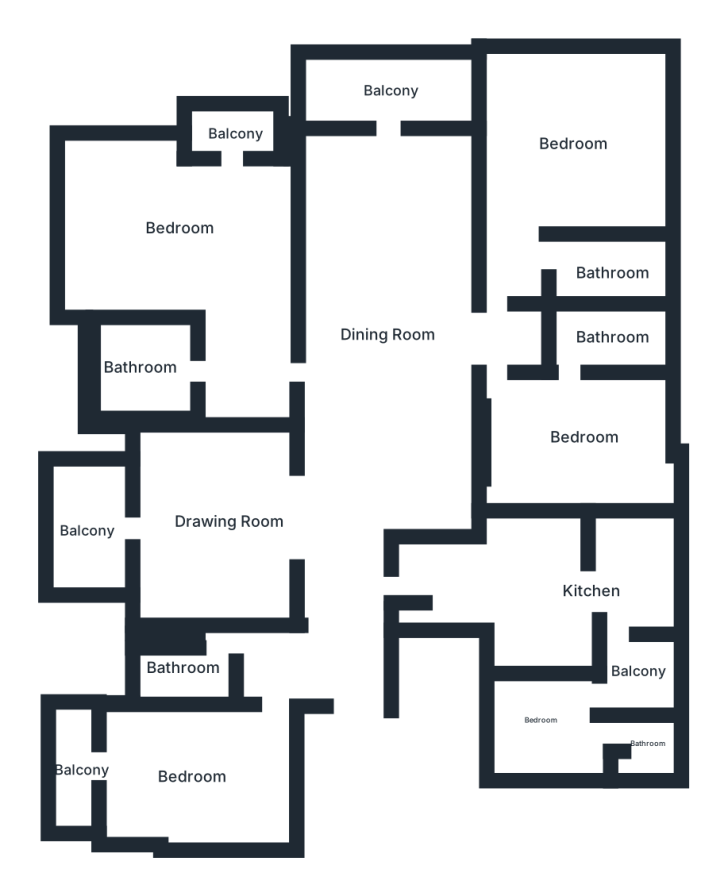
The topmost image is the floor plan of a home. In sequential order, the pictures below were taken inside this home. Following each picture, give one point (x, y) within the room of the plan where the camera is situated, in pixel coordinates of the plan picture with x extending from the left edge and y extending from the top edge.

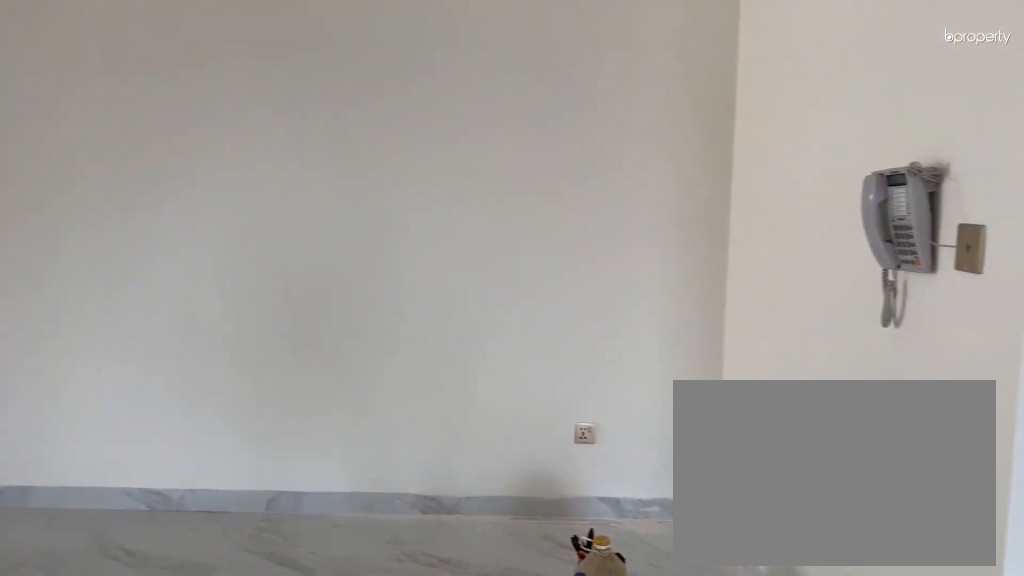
(380, 326)
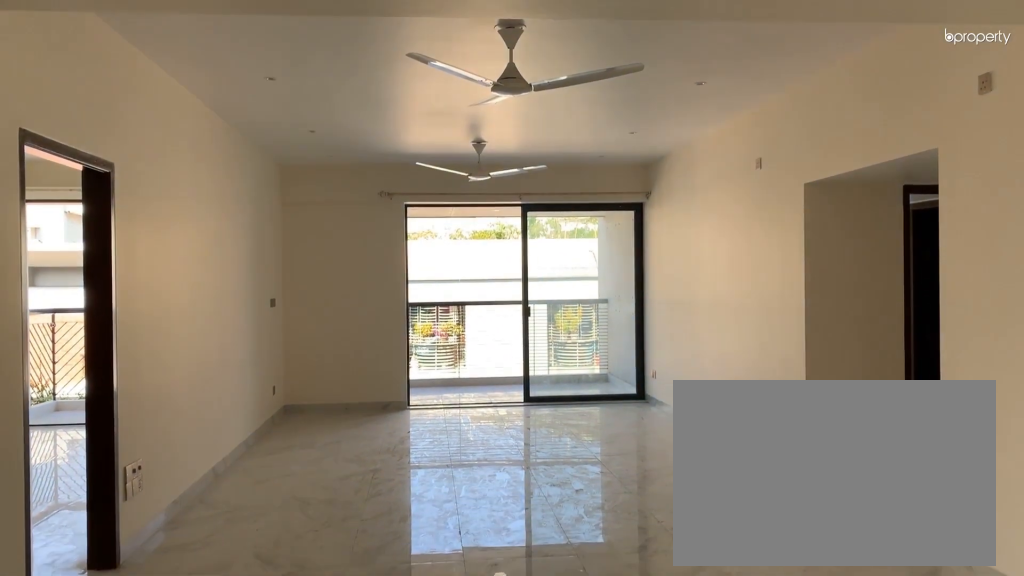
(380, 326)
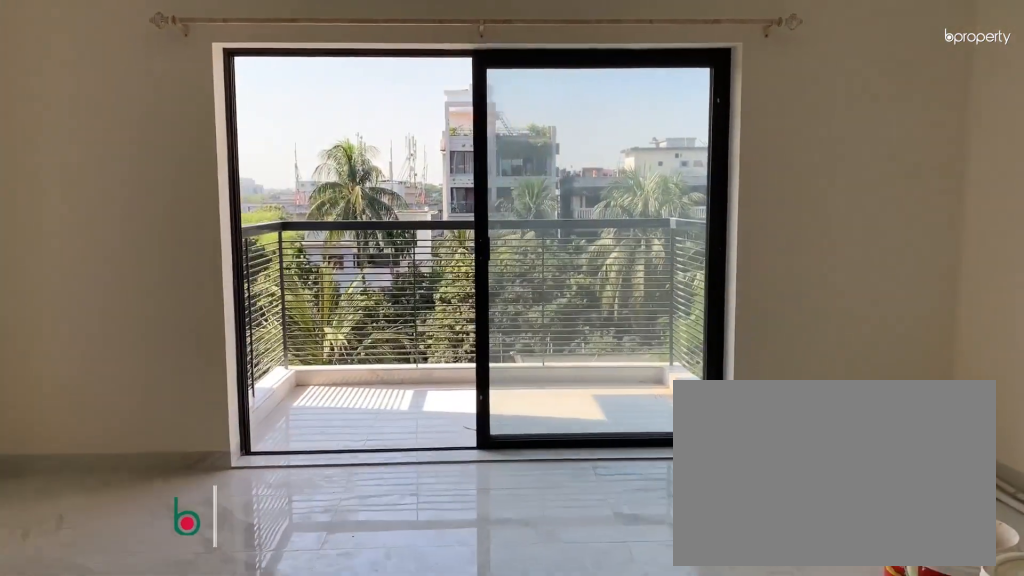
(233, 524)
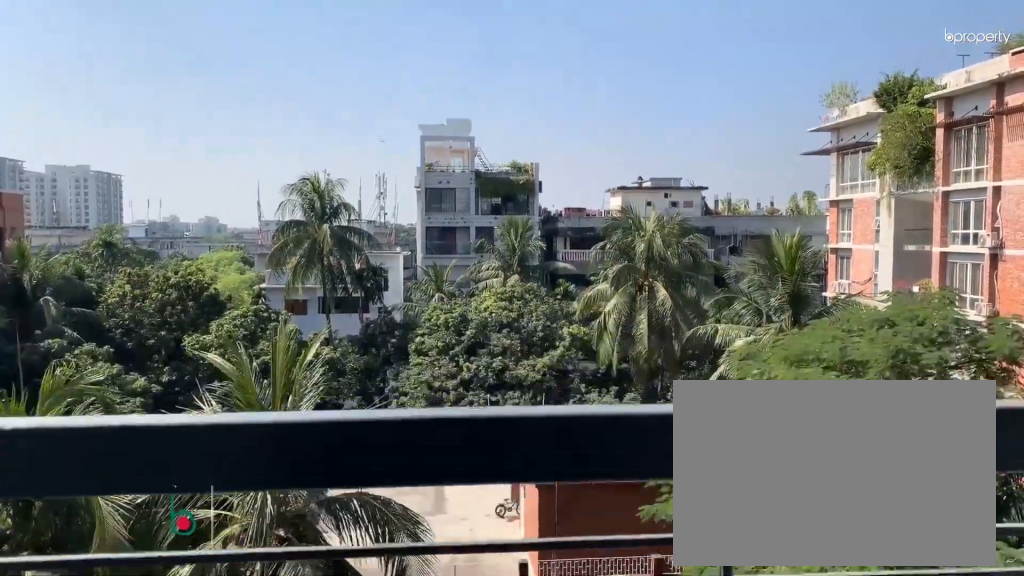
(91, 535)
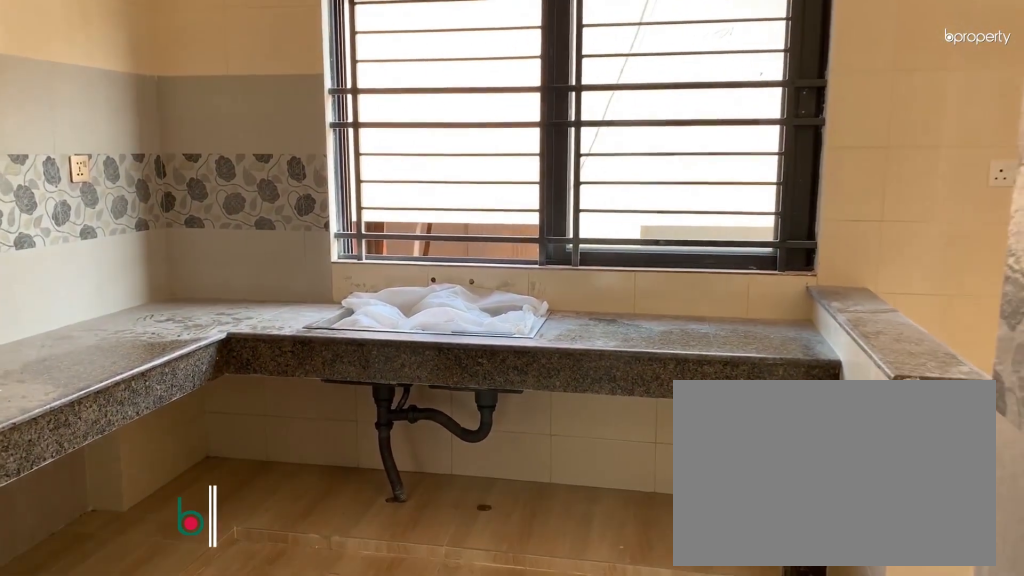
(591, 598)
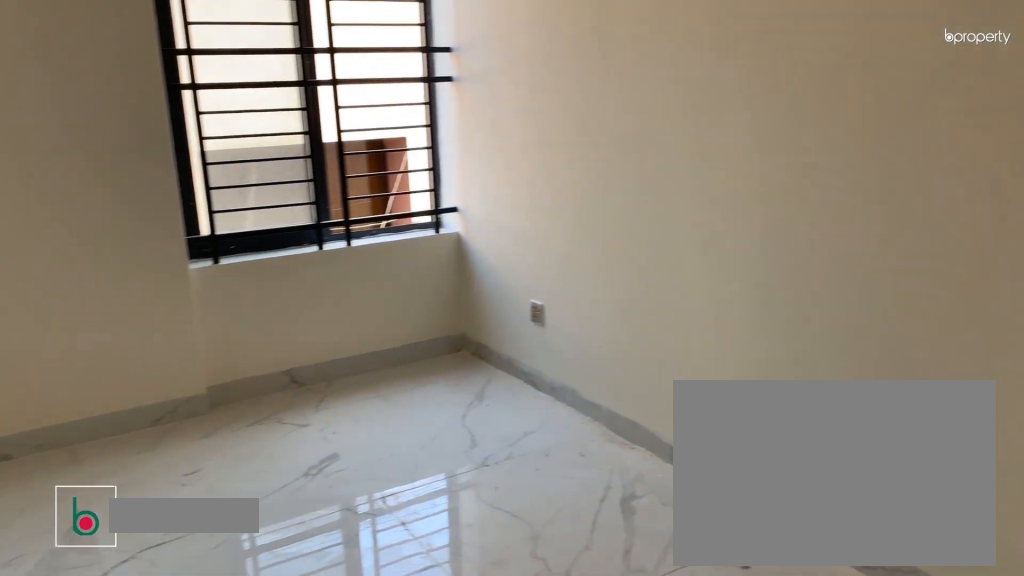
(585, 443)
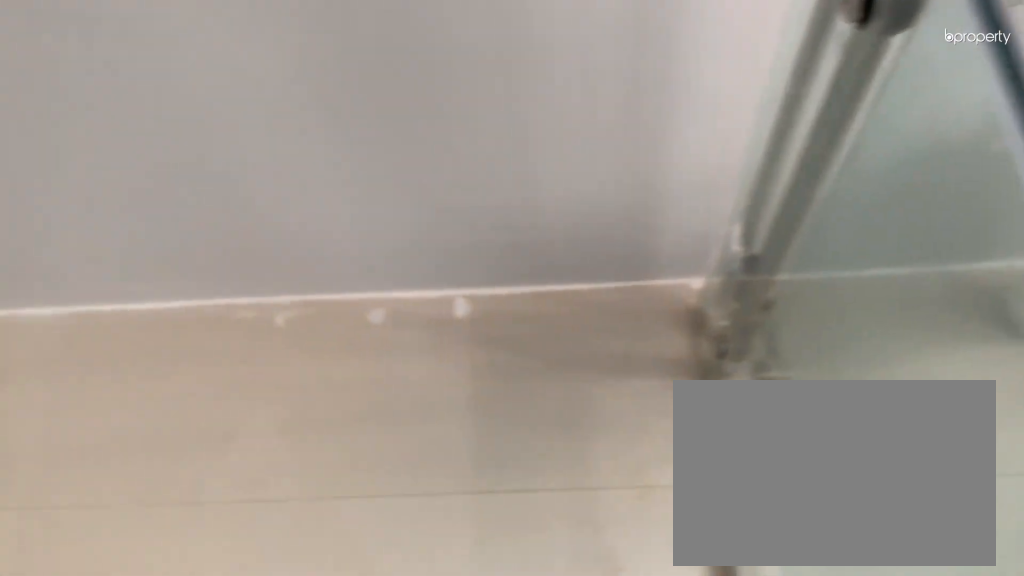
(609, 339)
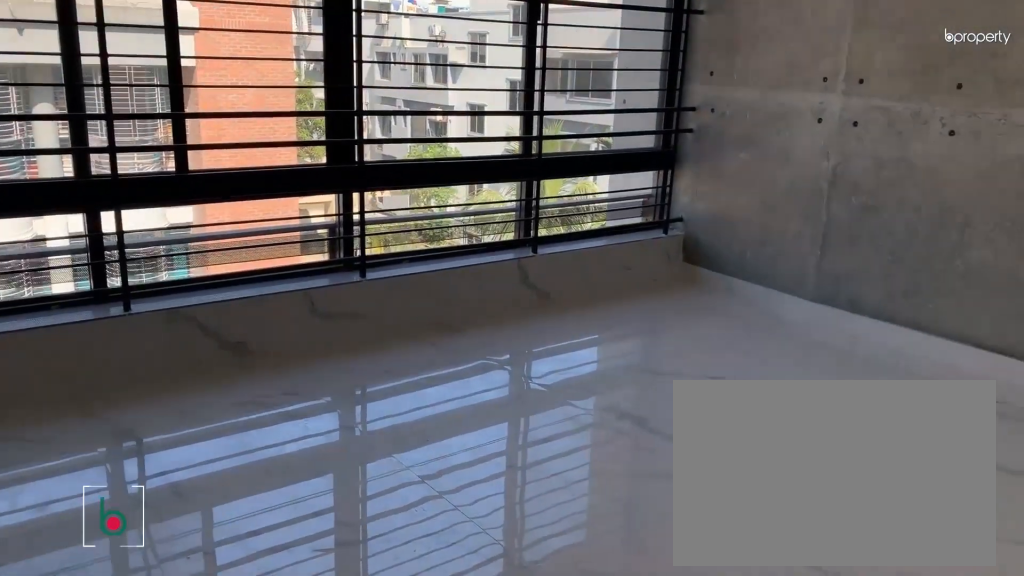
(573, 141)
